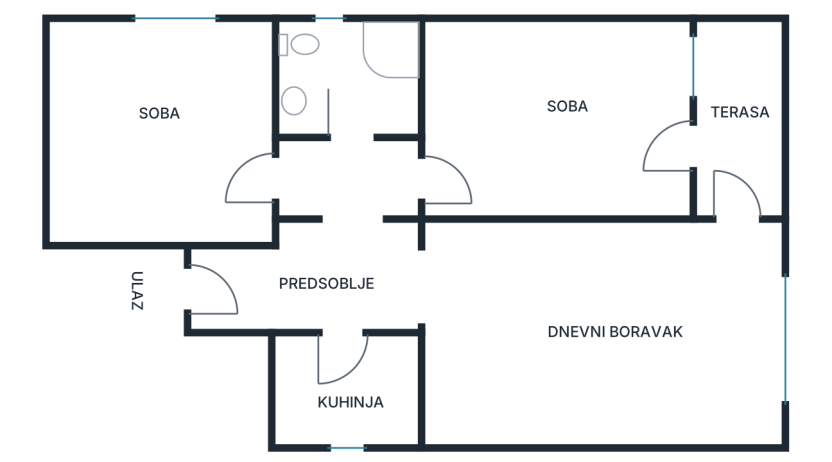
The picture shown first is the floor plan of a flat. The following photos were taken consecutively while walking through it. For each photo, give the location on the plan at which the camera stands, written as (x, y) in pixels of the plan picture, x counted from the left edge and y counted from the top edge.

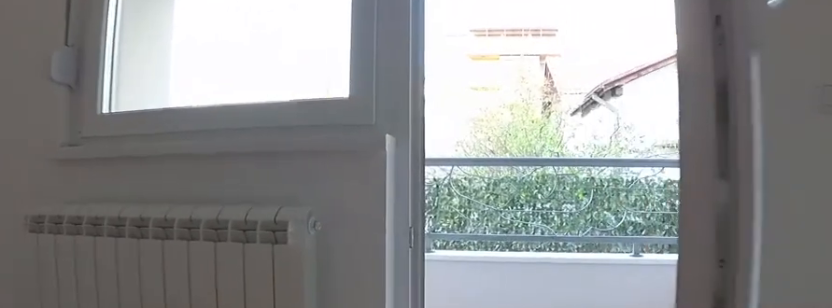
(553, 170)
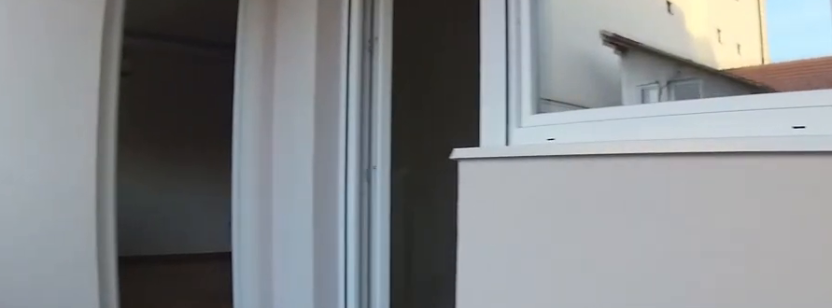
(739, 107)
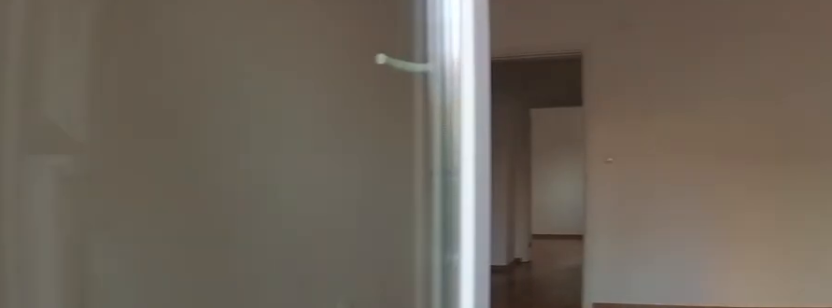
(738, 139)
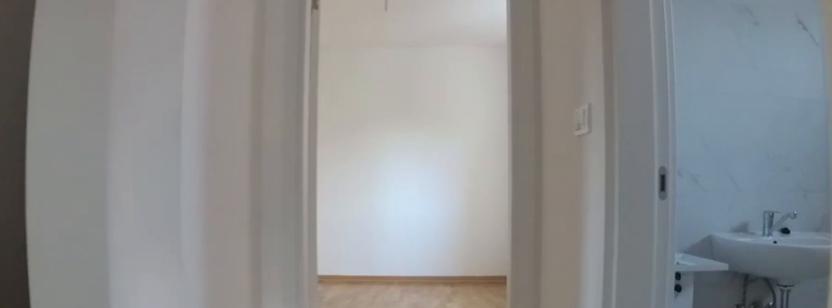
(468, 169)
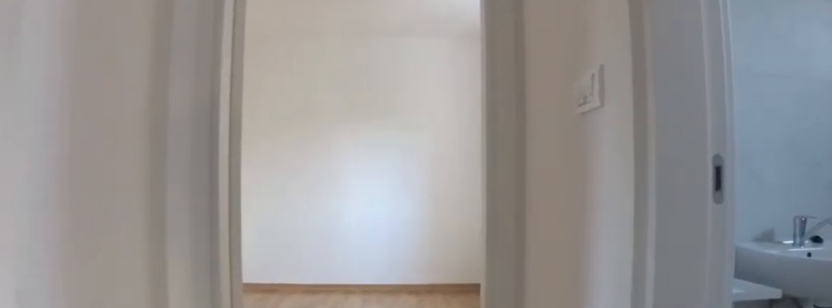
(432, 171)
